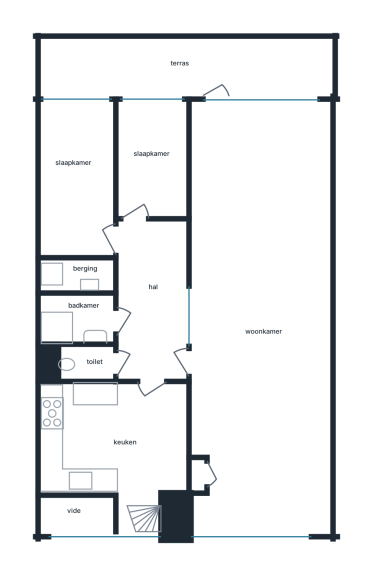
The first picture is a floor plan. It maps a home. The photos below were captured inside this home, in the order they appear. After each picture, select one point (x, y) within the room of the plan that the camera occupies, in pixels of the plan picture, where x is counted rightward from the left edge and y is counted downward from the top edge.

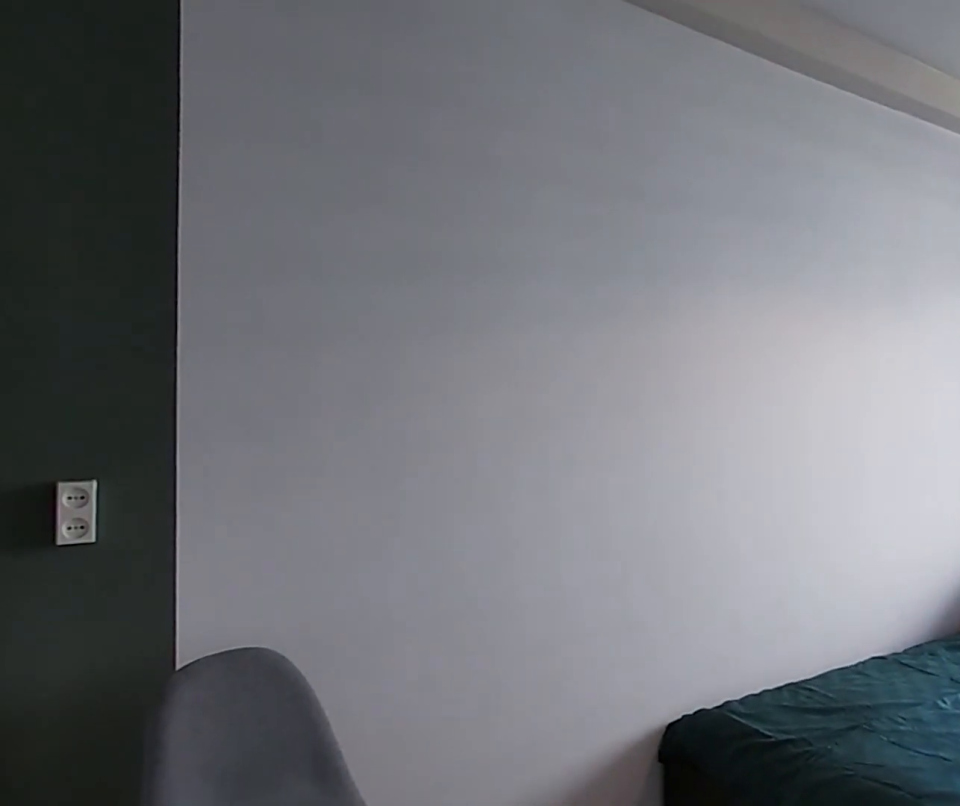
(78, 180)
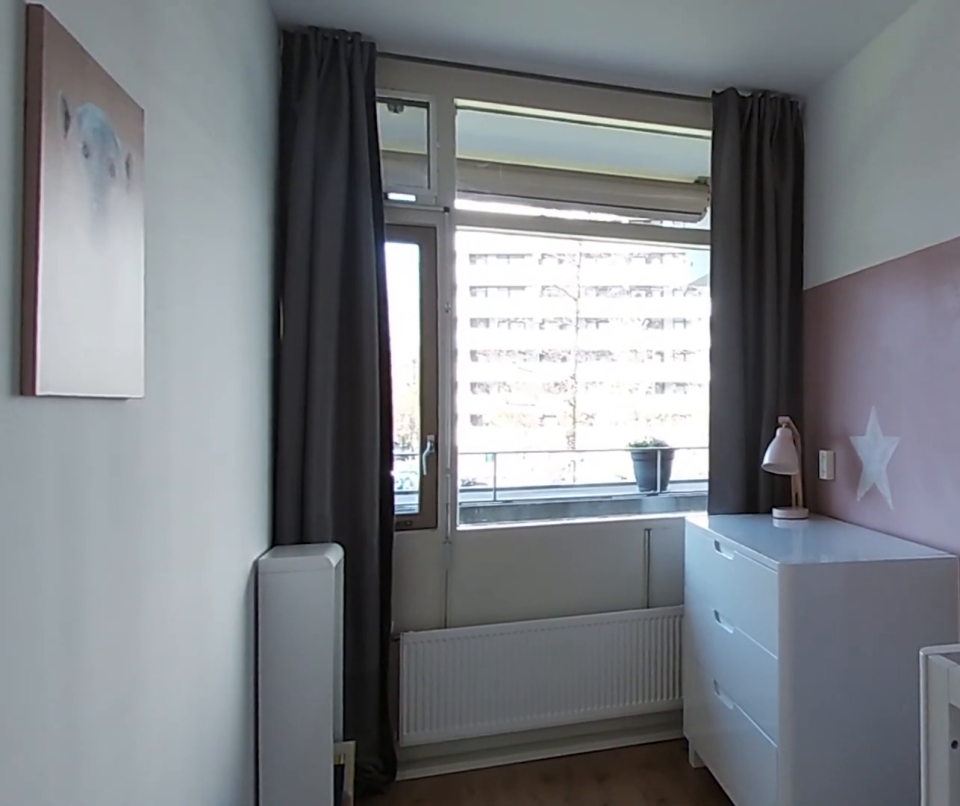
(151, 161)
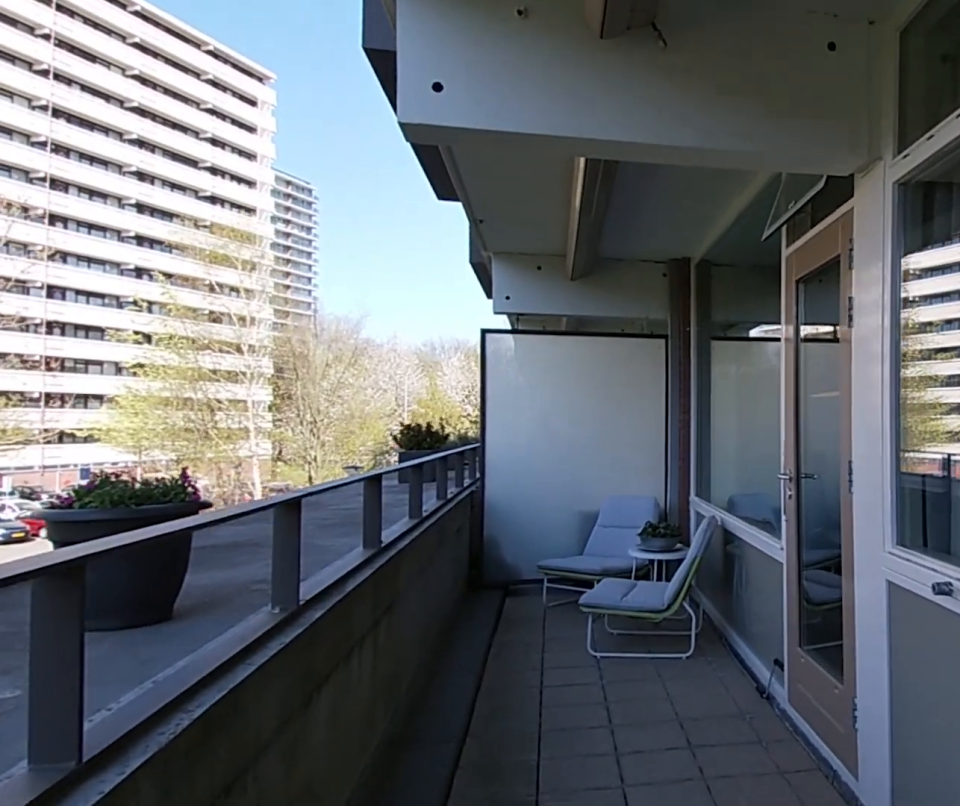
(186, 66)
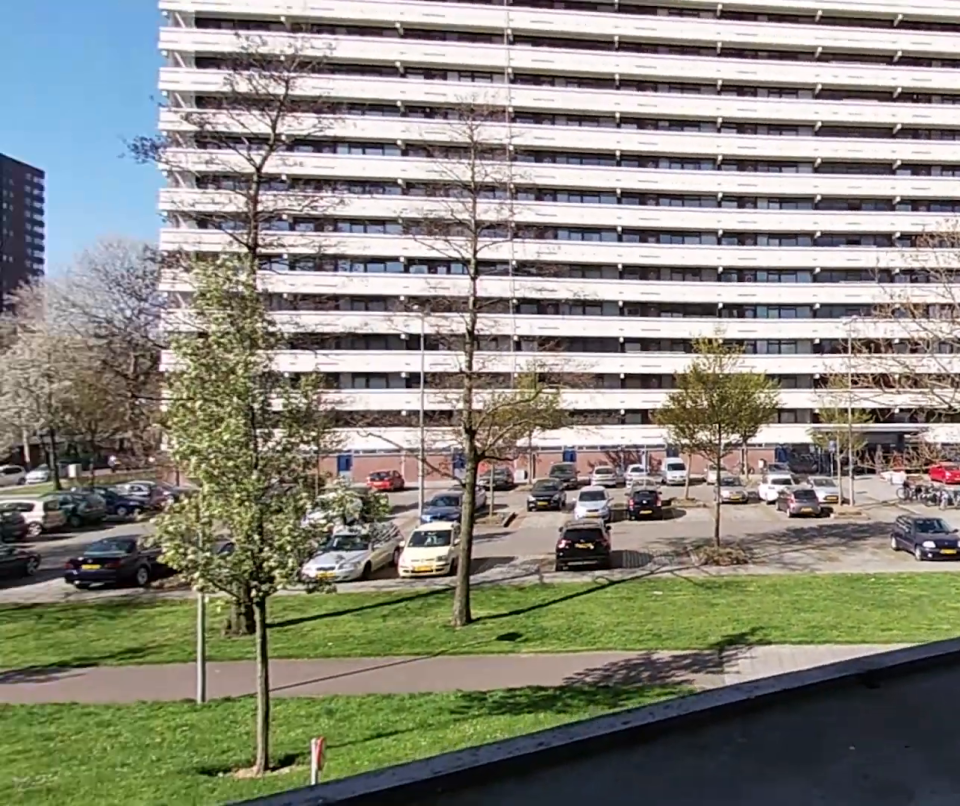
(186, 66)
